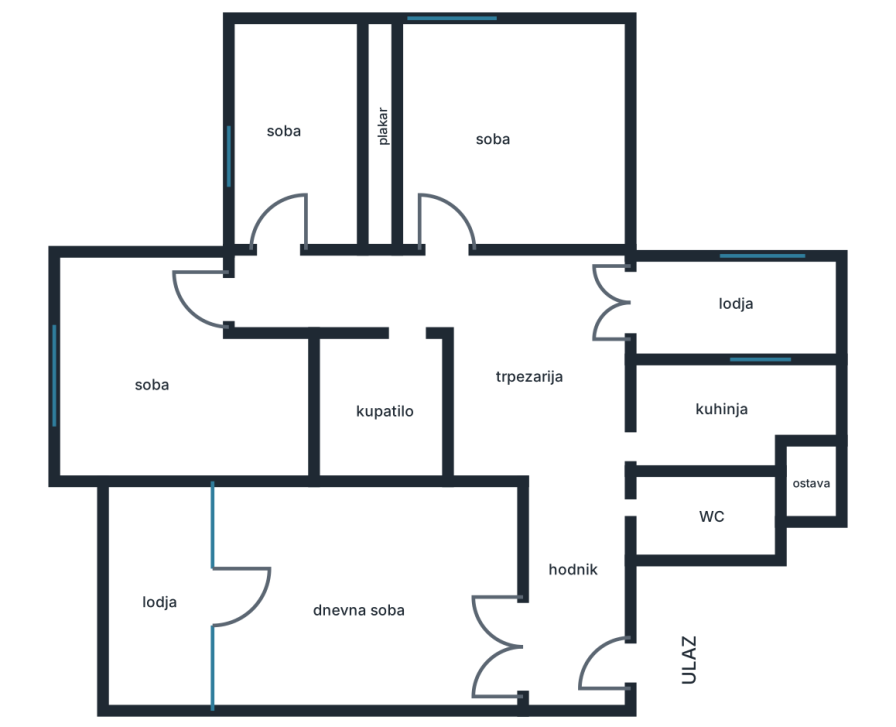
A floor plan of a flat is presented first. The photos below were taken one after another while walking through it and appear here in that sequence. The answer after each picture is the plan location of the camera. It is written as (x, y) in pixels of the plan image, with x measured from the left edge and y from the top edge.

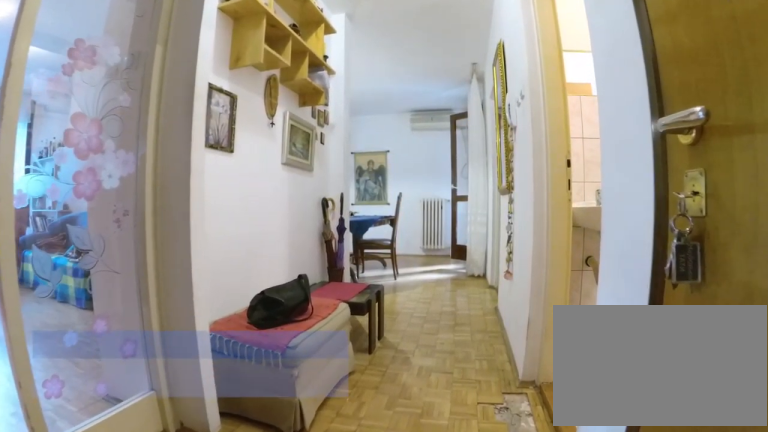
(575, 656)
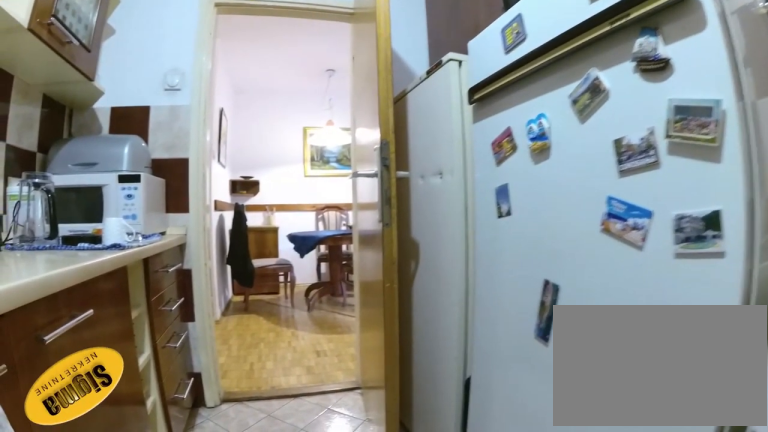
(802, 423)
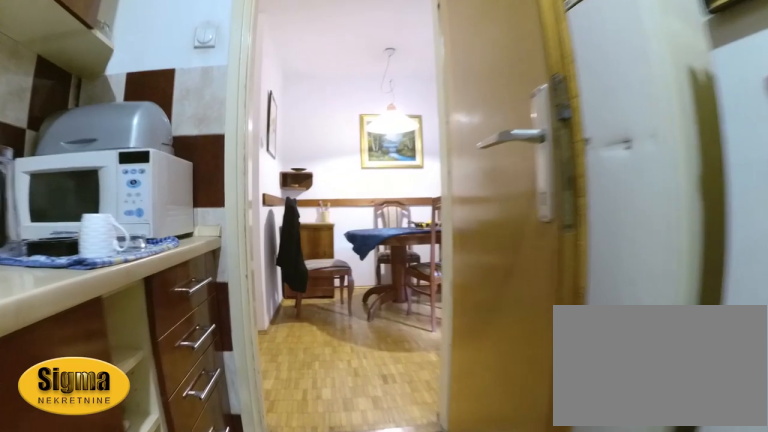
(757, 421)
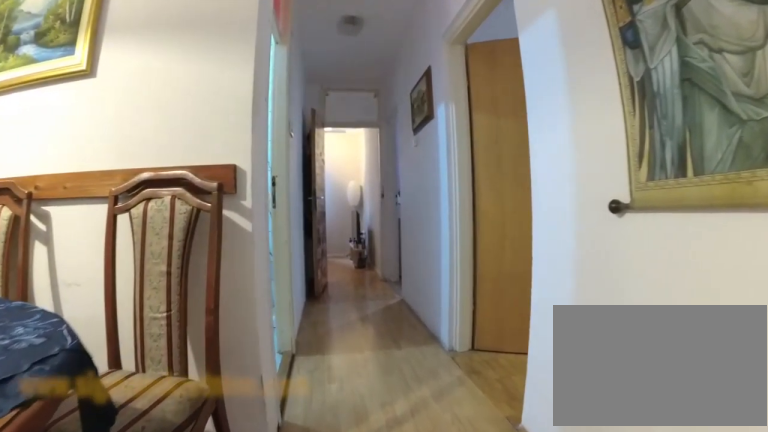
(593, 324)
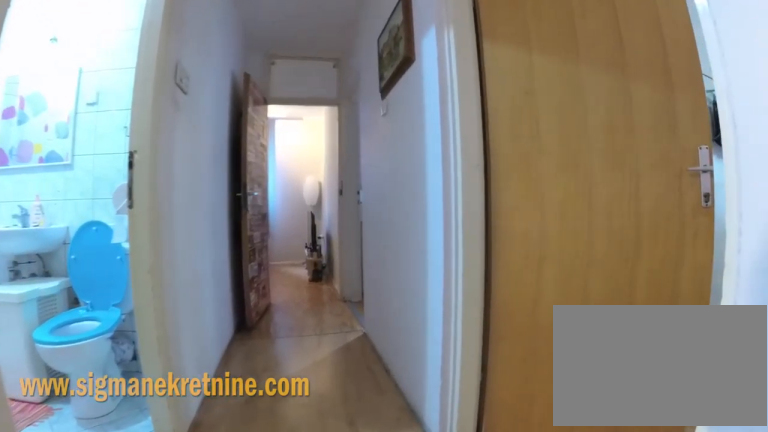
(521, 303)
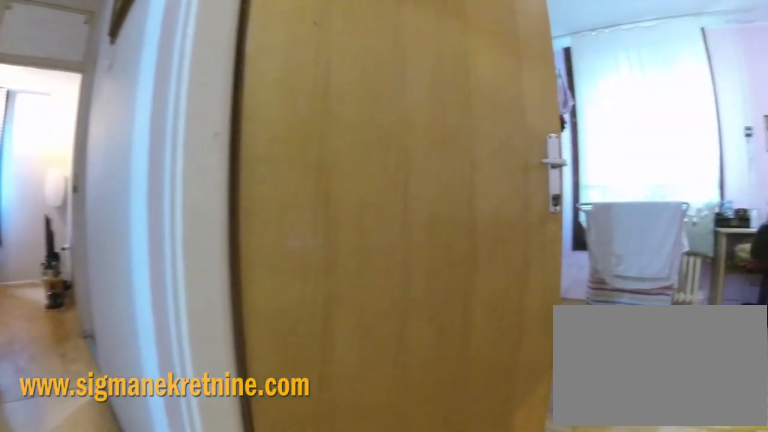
(481, 309)
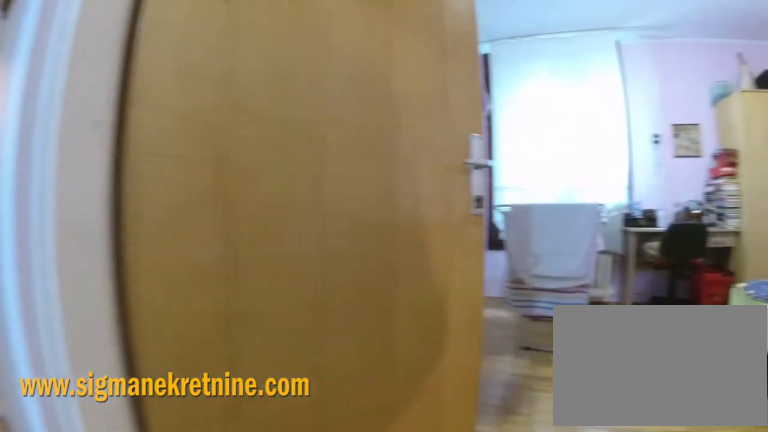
(473, 309)
